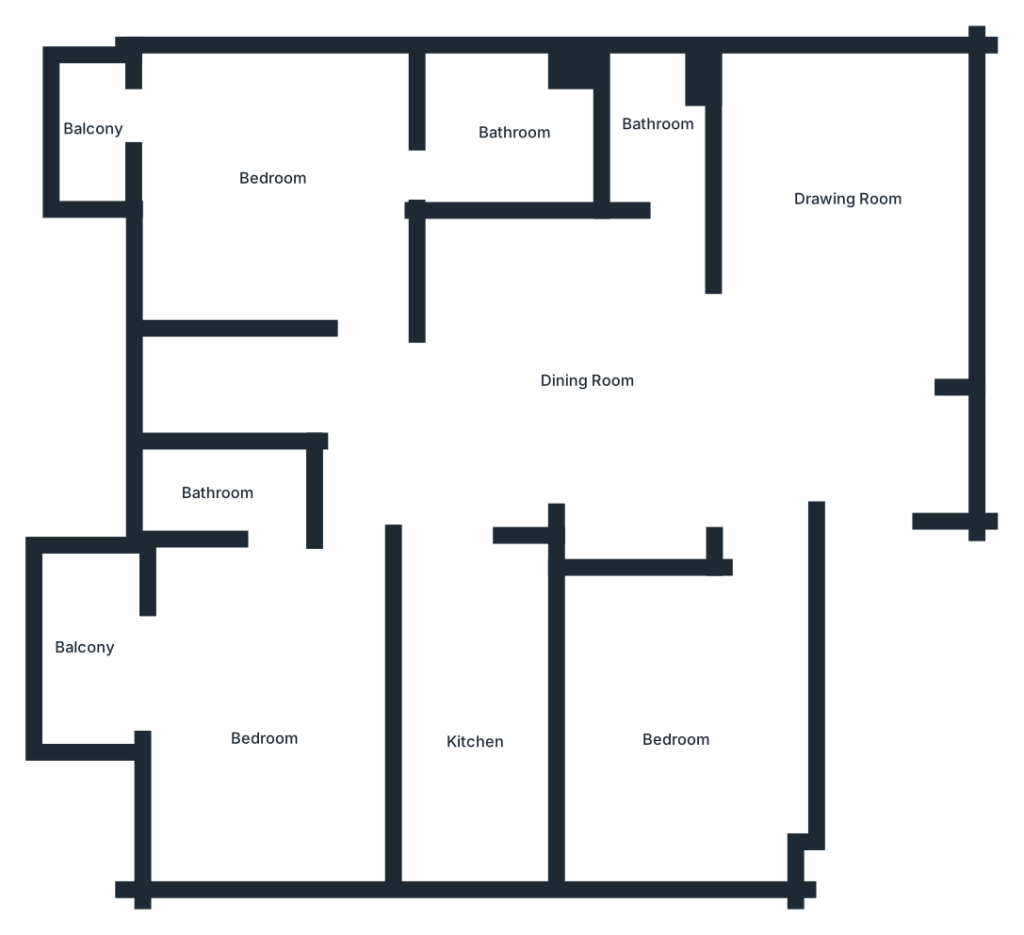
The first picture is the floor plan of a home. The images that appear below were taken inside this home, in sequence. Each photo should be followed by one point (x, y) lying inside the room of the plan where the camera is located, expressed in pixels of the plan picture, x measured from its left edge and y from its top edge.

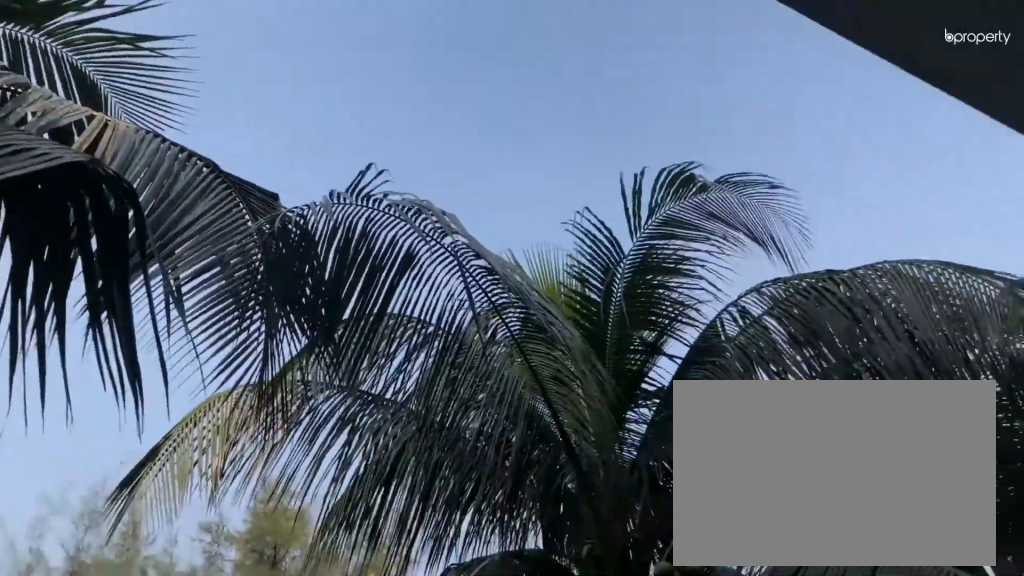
(85, 643)
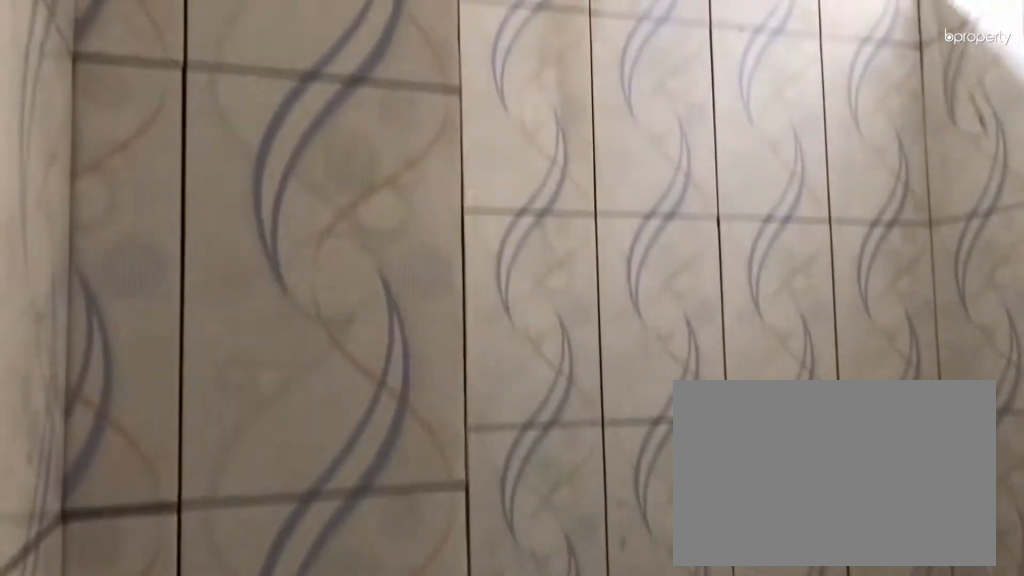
(212, 498)
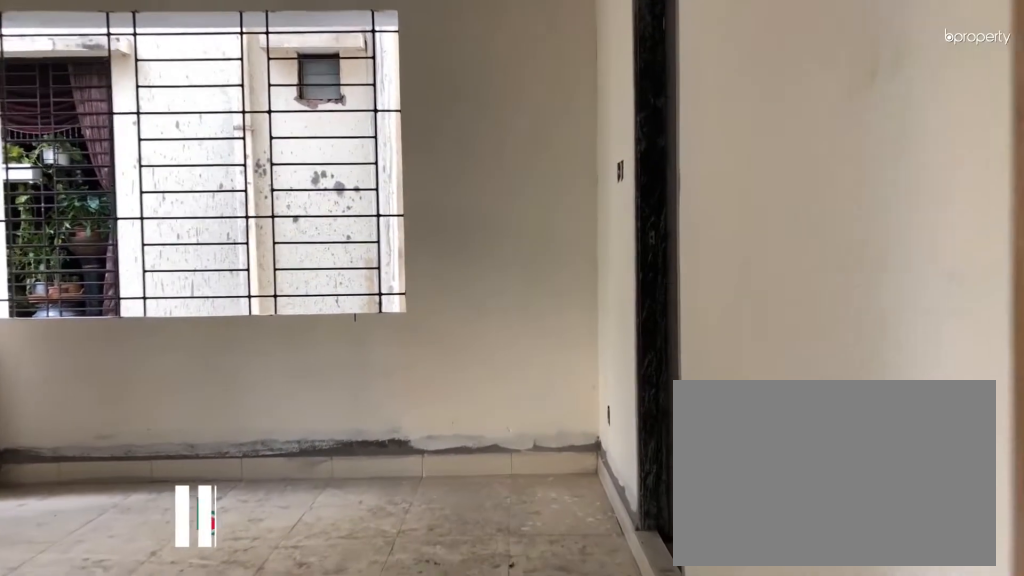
(264, 181)
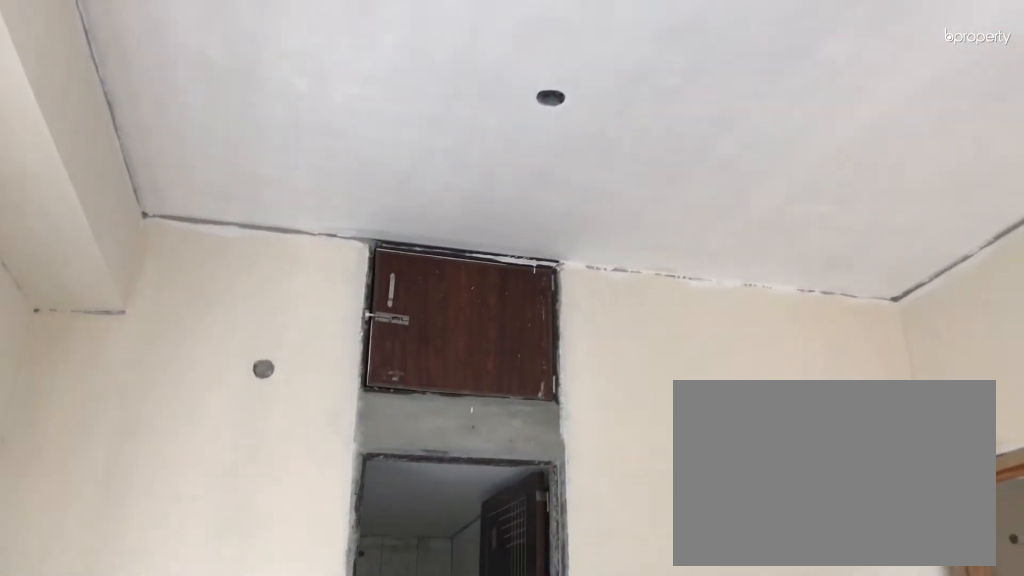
(264, 181)
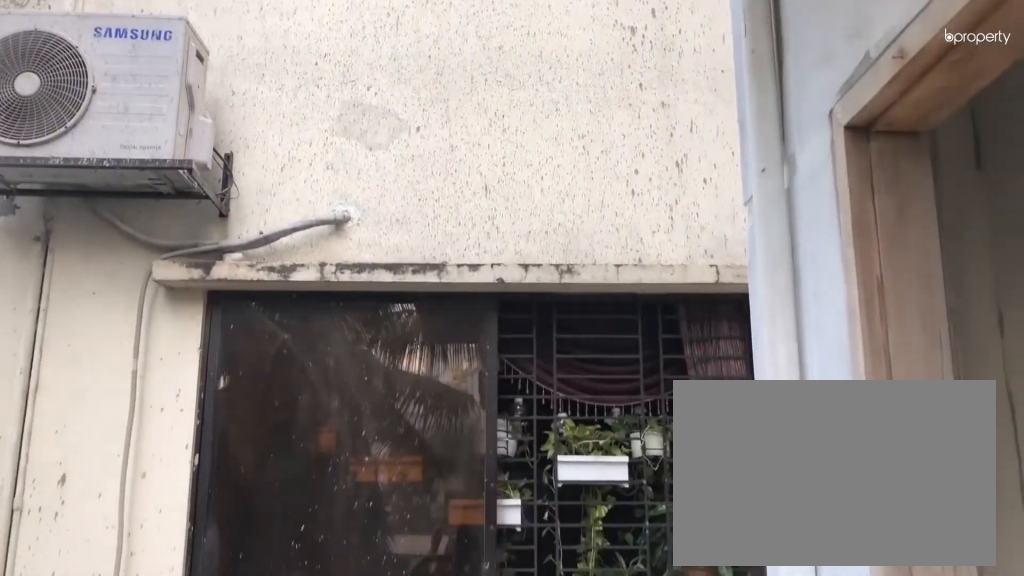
(92, 145)
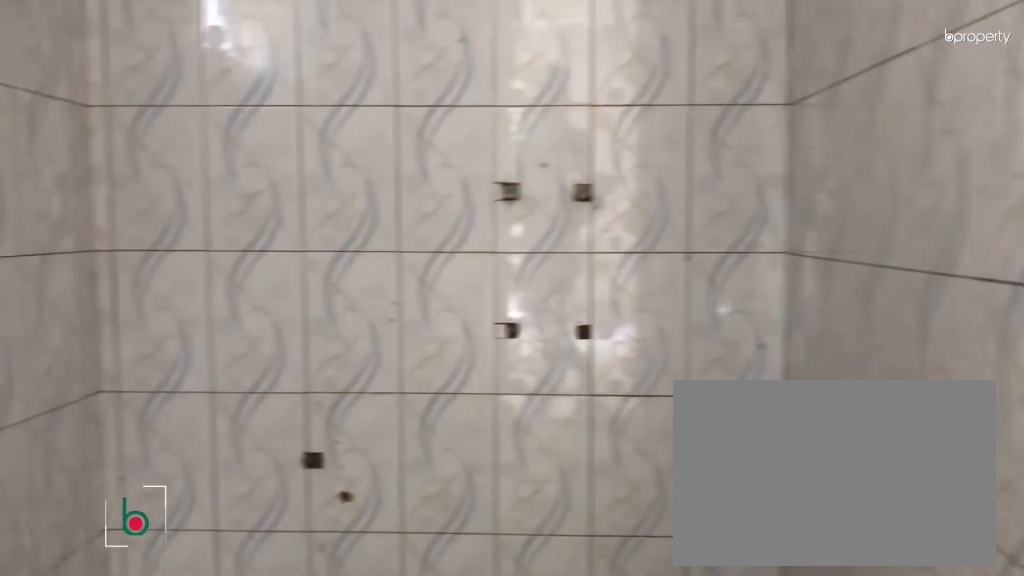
(506, 138)
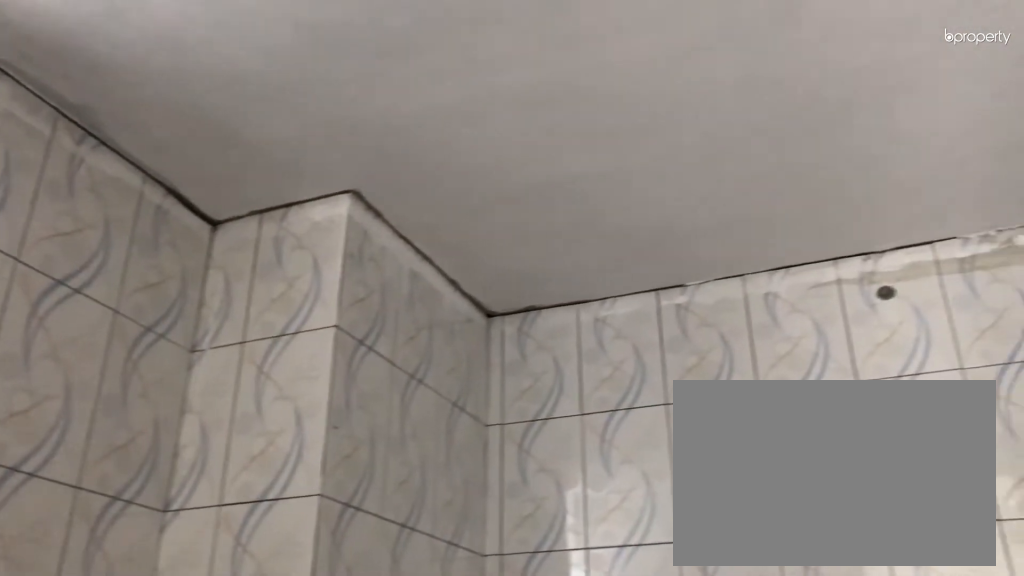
(506, 138)
